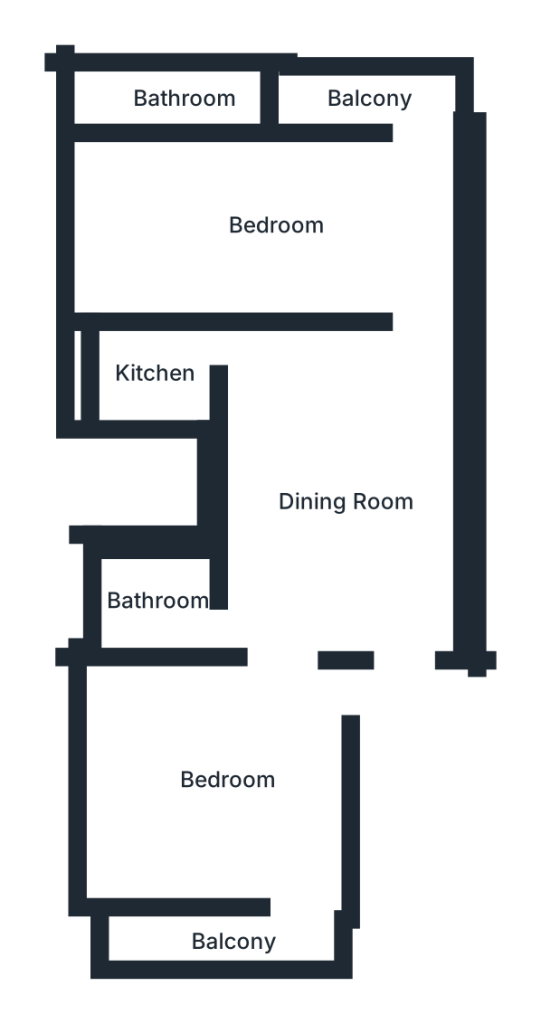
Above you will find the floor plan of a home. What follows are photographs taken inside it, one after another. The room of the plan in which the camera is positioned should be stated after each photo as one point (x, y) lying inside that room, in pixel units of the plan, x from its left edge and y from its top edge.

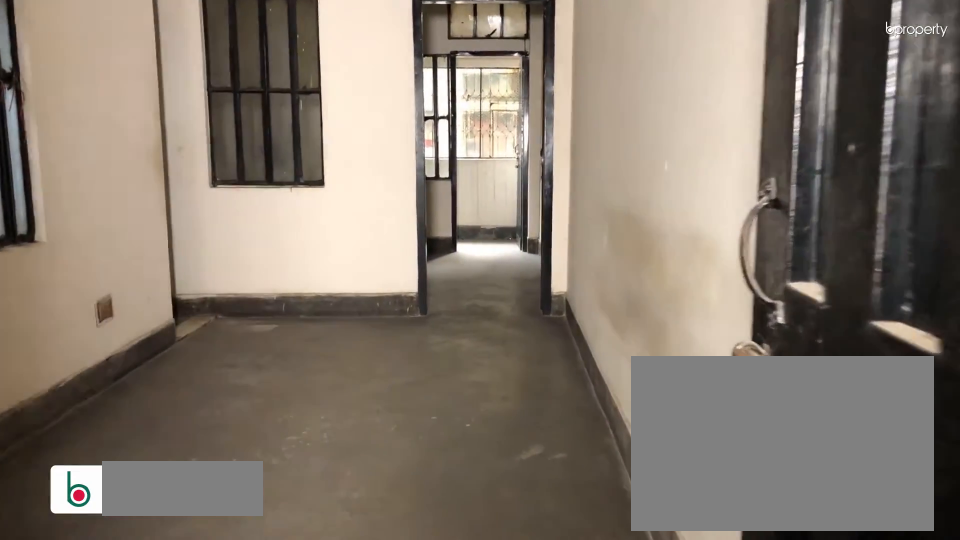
(385, 542)
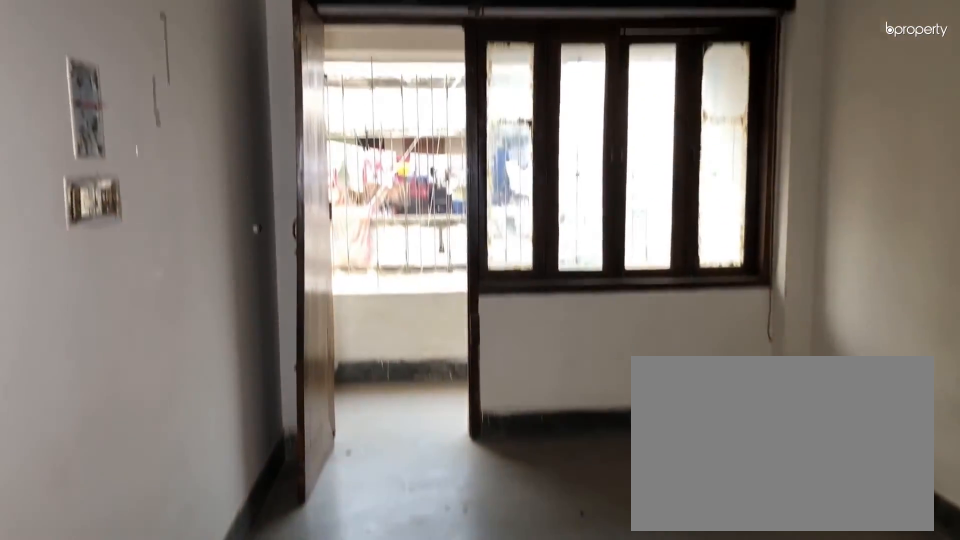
(233, 781)
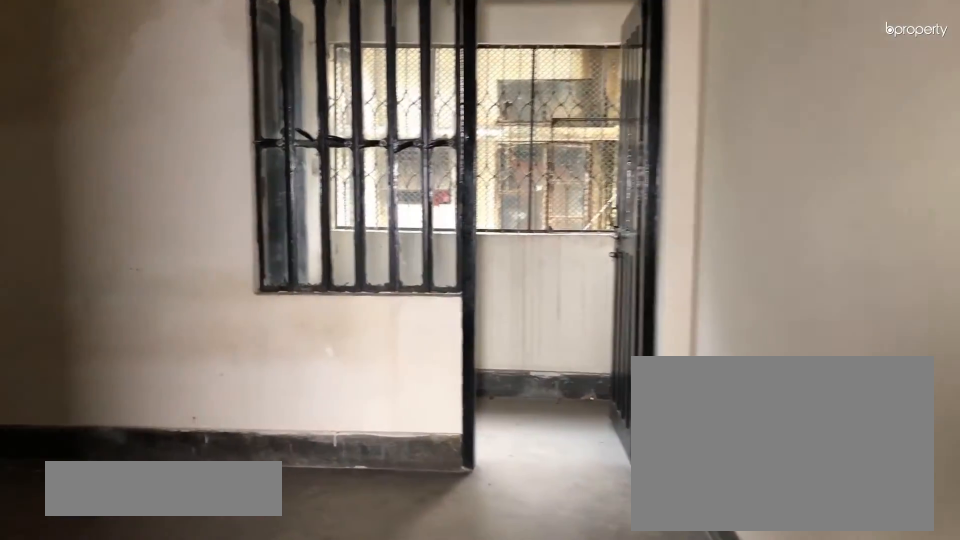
(273, 226)
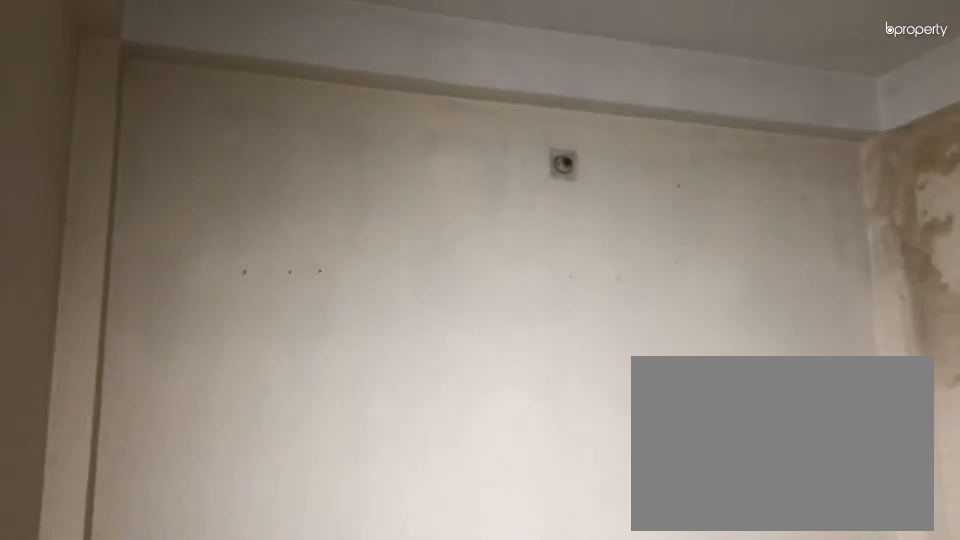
(273, 226)
